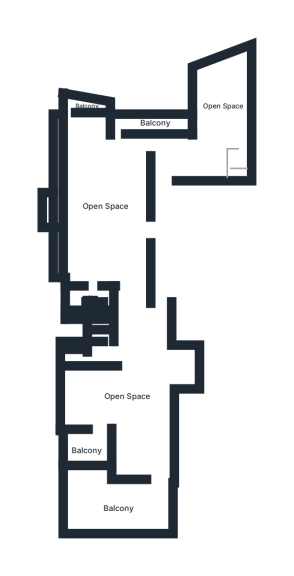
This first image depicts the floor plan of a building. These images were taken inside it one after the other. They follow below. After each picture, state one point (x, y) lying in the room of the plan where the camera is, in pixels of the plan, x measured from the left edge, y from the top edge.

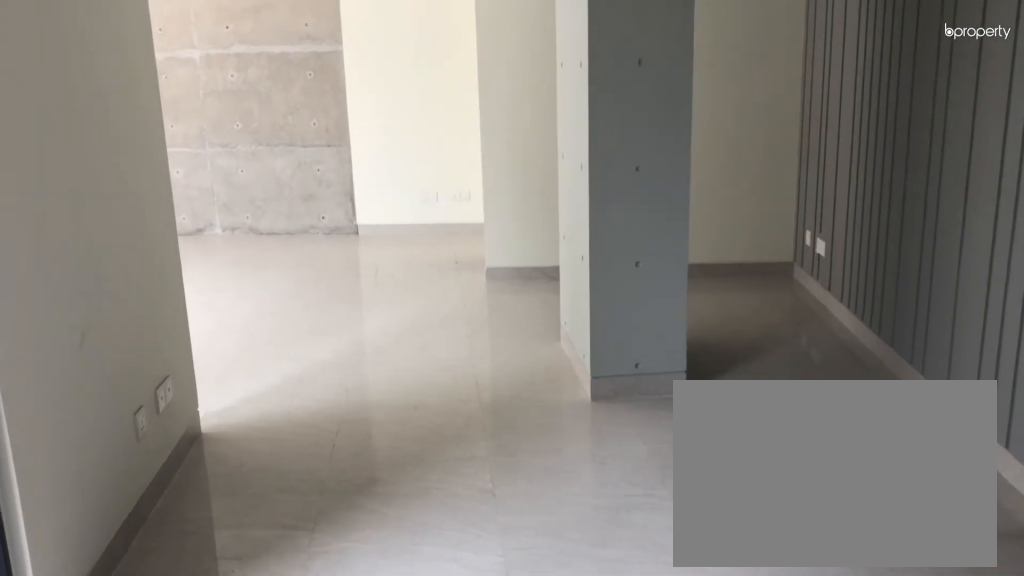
(197, 156)
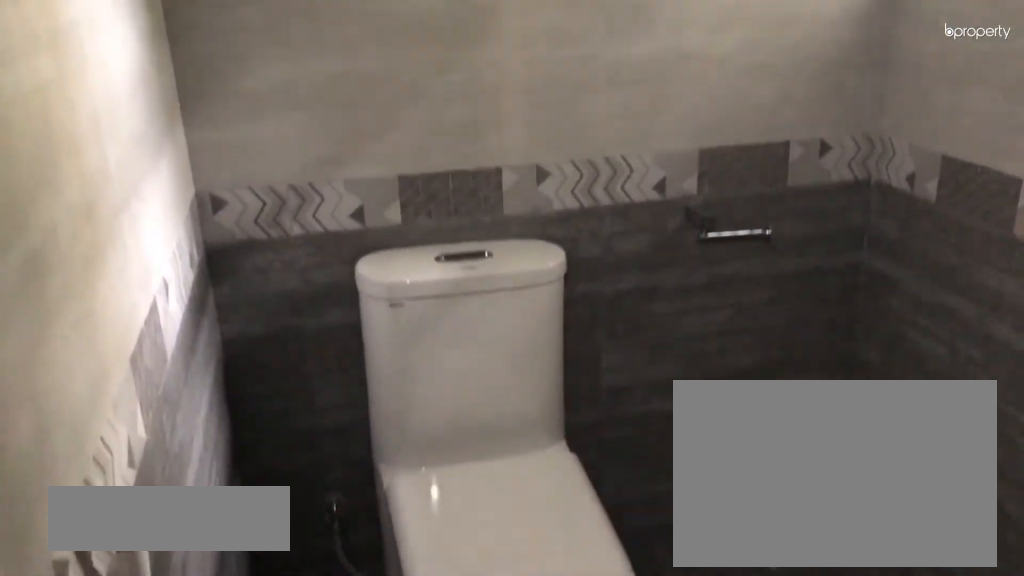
(75, 307)
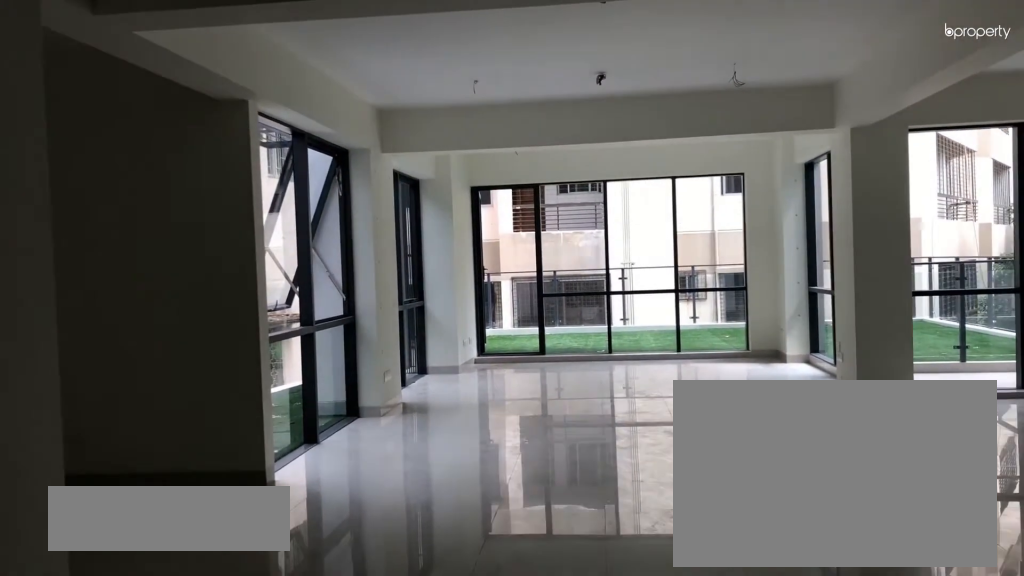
(125, 392)
